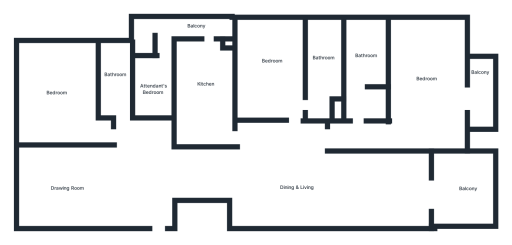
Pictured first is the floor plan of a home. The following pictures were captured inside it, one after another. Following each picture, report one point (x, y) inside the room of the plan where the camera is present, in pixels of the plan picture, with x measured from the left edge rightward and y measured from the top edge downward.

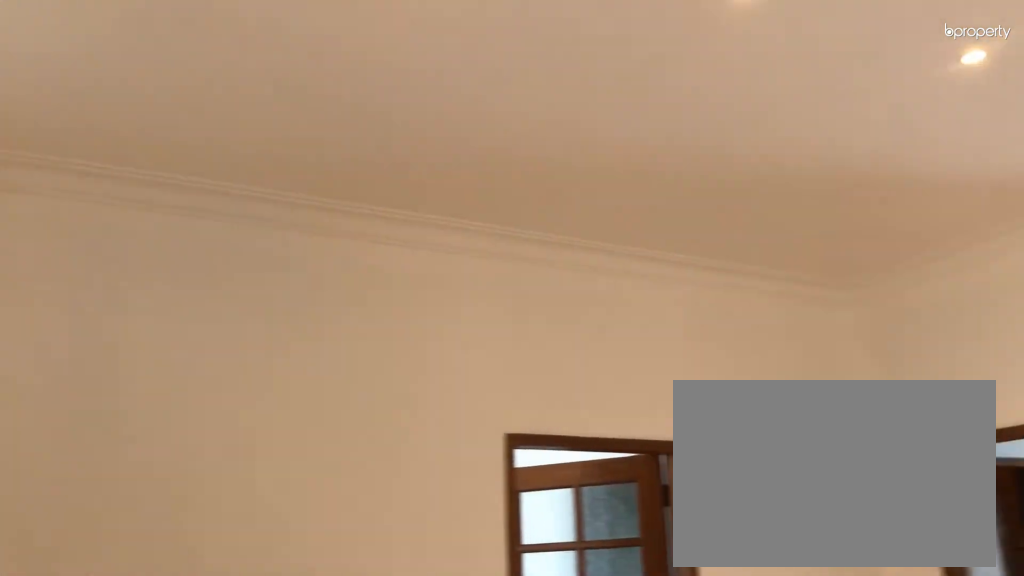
(281, 173)
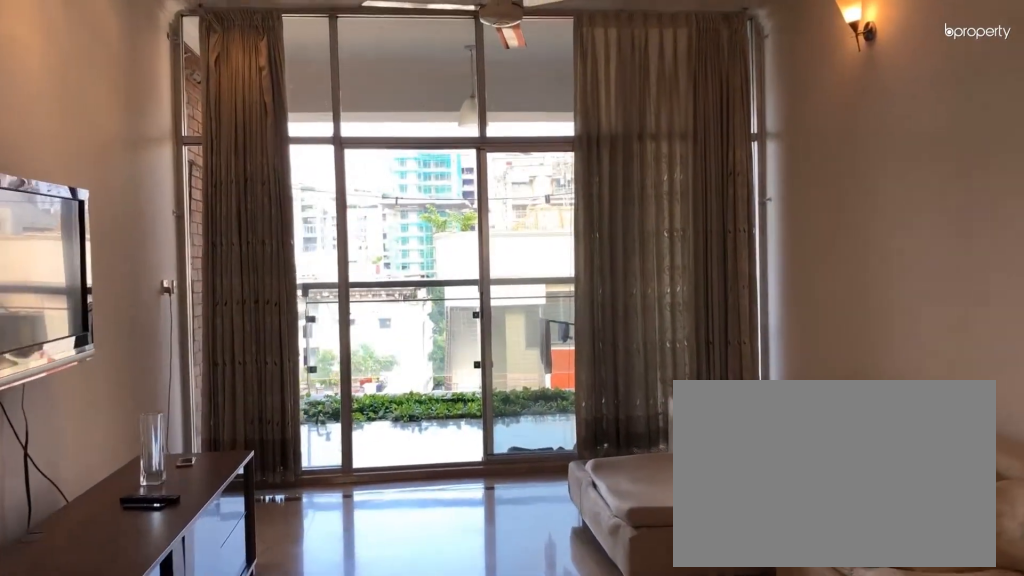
(368, 185)
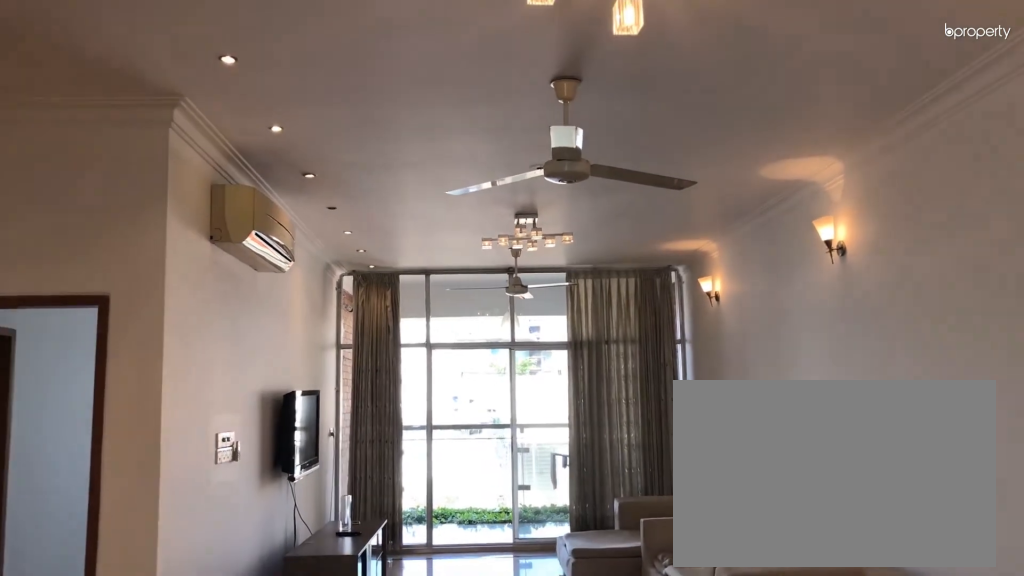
(368, 185)
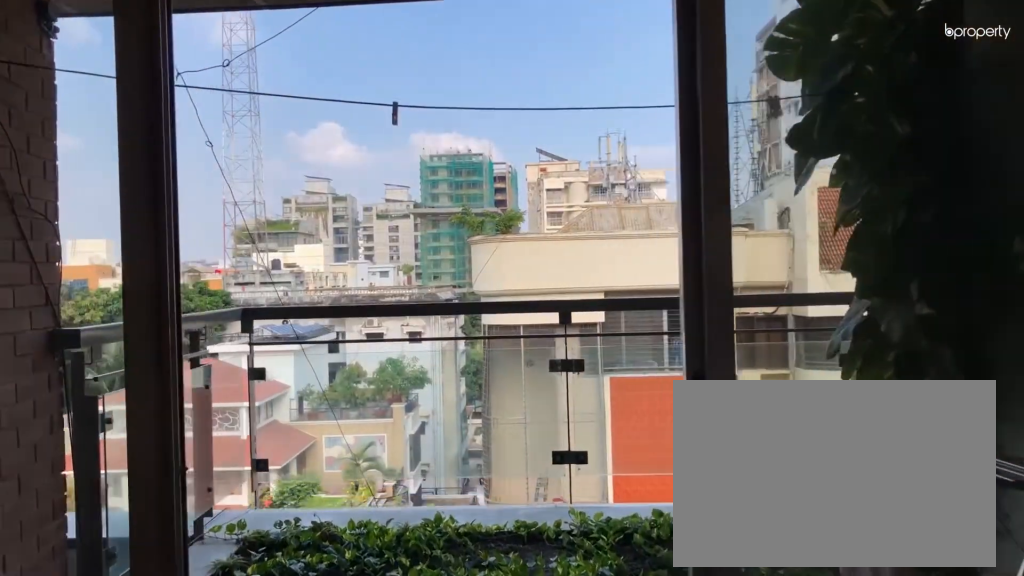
(446, 191)
